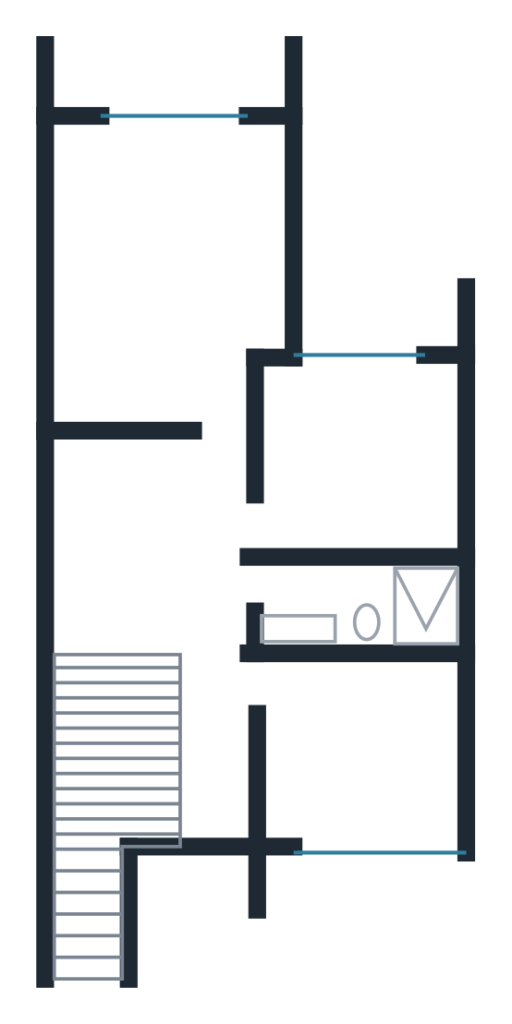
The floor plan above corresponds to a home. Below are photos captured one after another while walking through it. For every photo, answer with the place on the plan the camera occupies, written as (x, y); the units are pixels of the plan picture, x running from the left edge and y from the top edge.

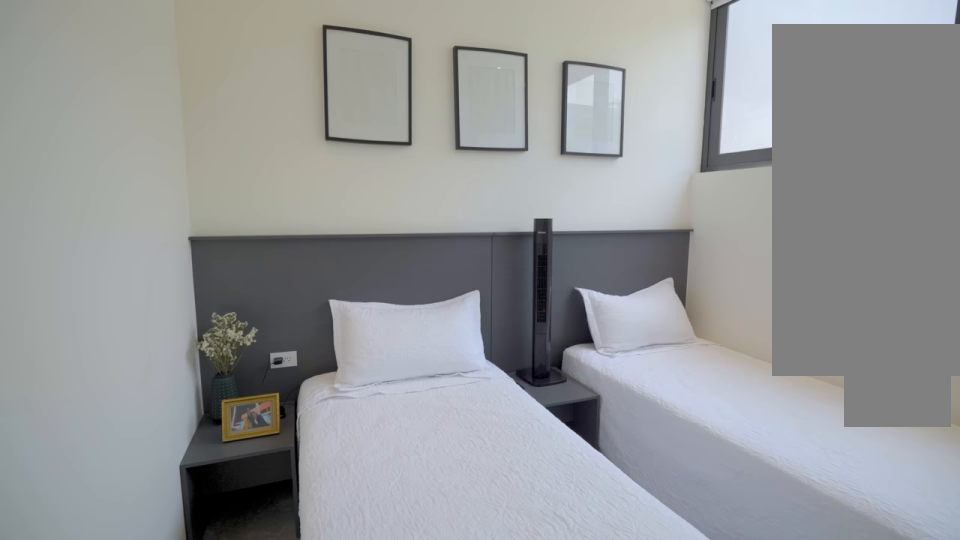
(265, 679)
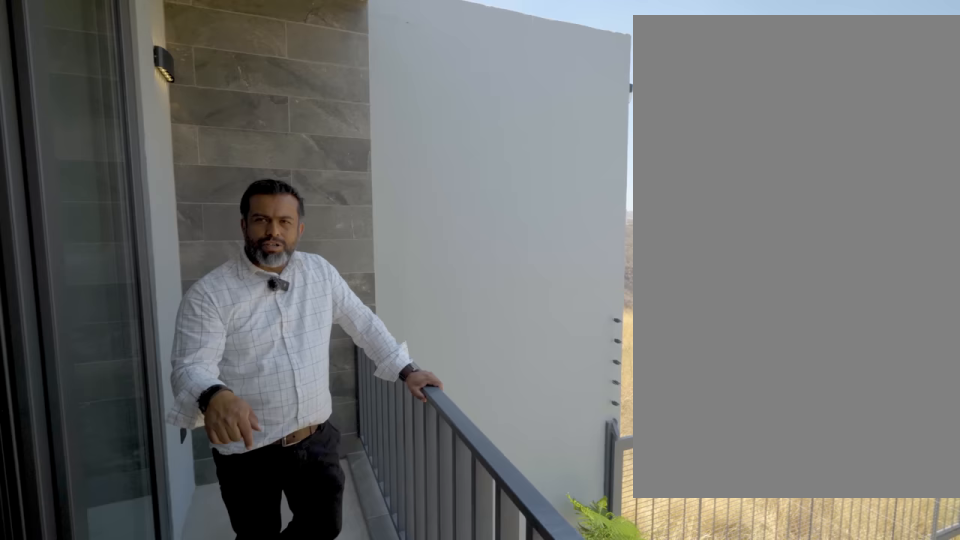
(193, 86)
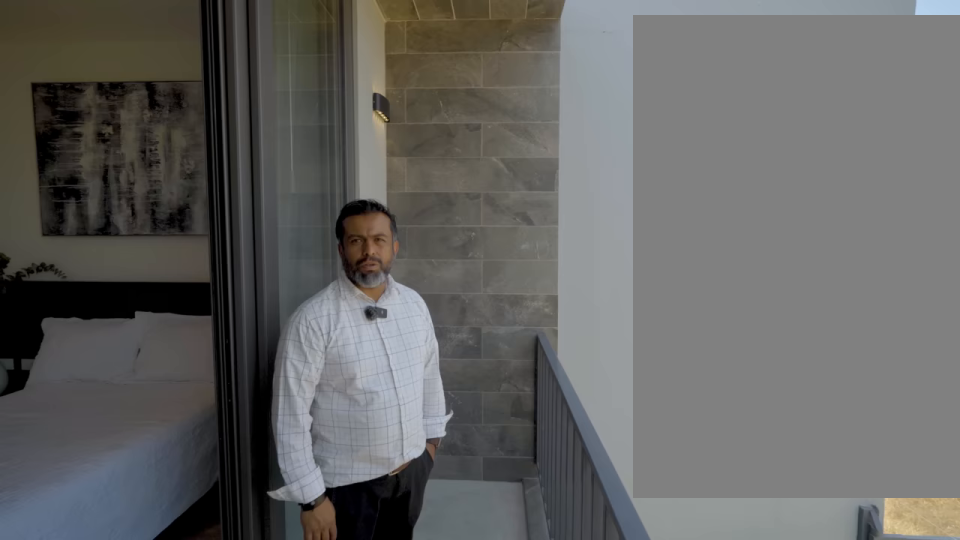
(193, 86)
